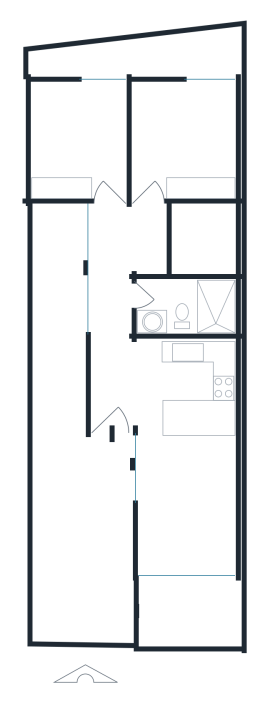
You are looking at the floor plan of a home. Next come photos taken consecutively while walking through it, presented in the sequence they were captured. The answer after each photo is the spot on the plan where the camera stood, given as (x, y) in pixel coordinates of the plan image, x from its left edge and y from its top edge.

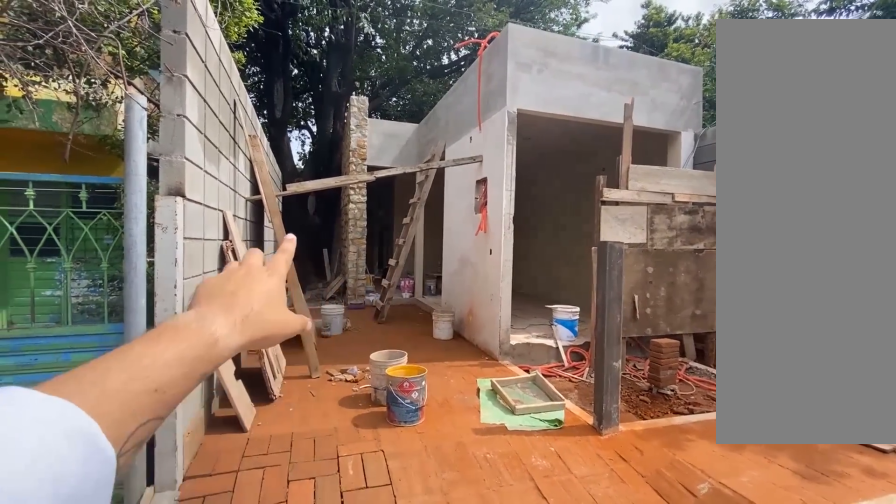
(38, 666)
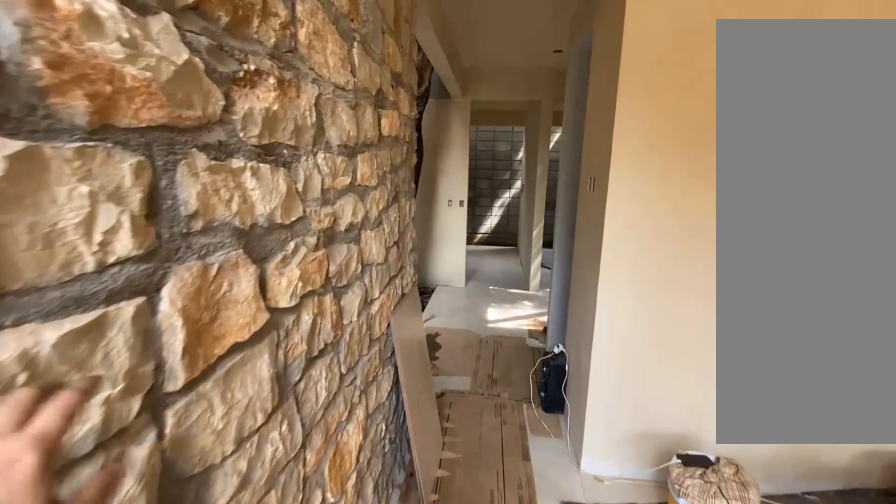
(109, 408)
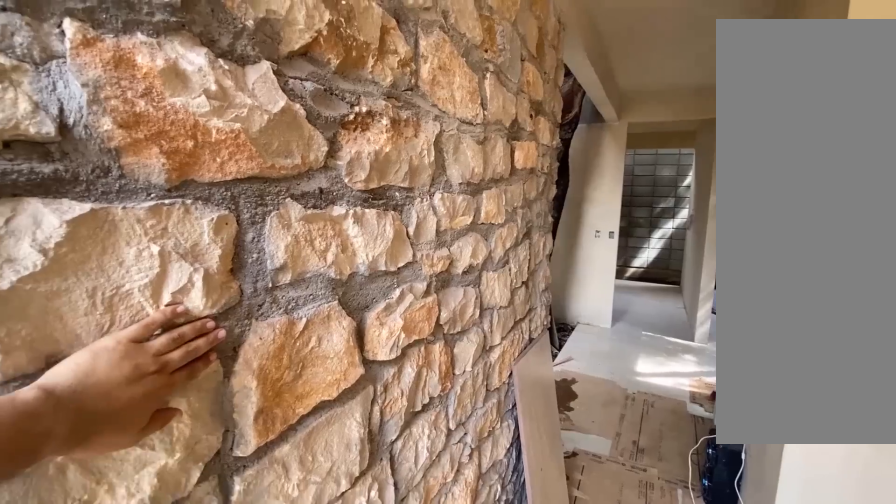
(109, 408)
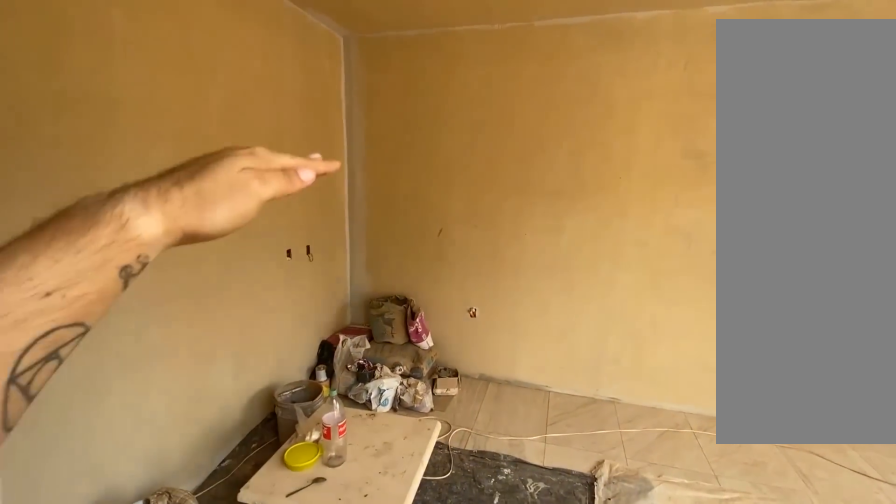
(133, 386)
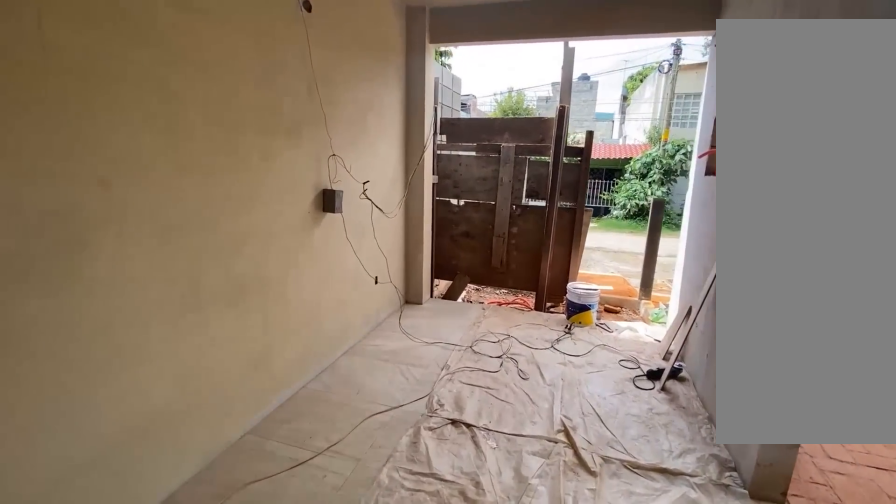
(180, 467)
